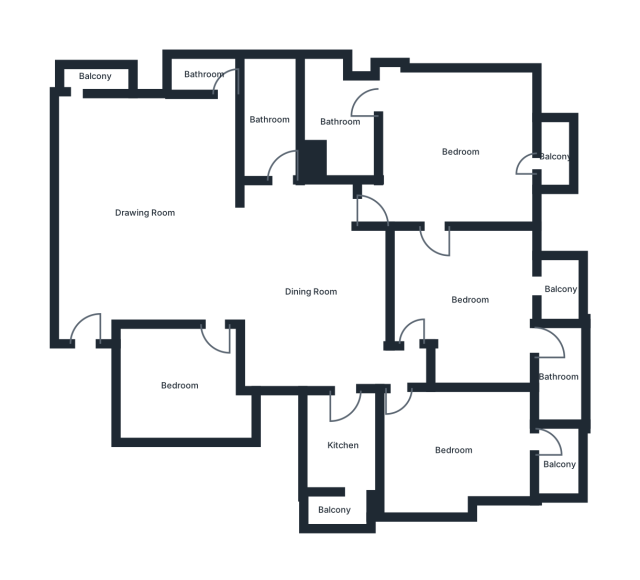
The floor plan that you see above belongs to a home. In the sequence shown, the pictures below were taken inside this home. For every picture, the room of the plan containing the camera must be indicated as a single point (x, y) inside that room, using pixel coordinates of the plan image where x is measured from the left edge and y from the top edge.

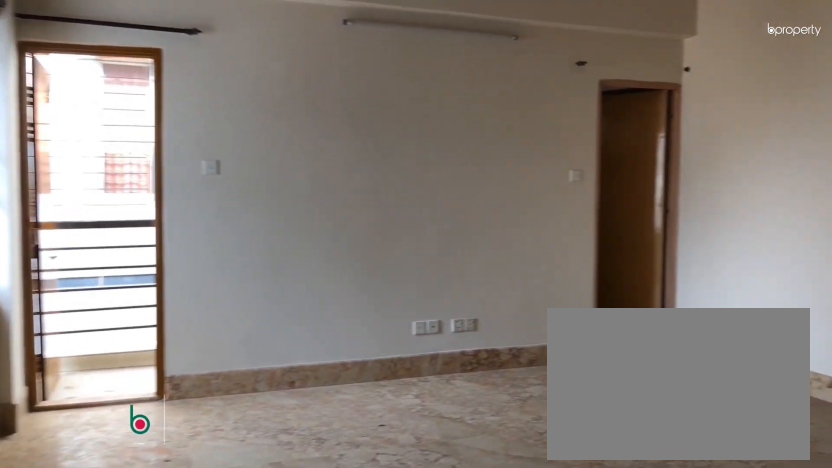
(143, 214)
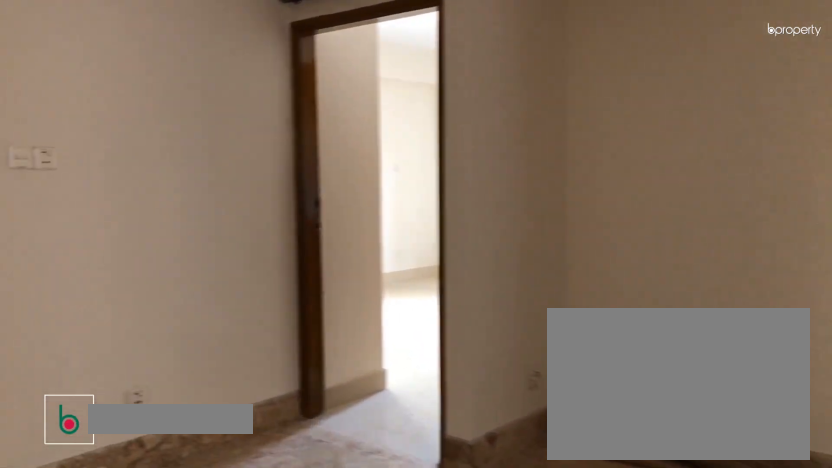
(308, 291)
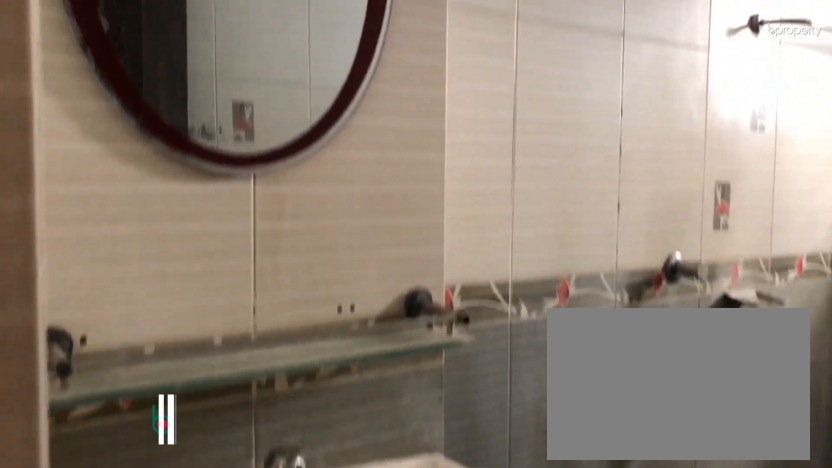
(270, 120)
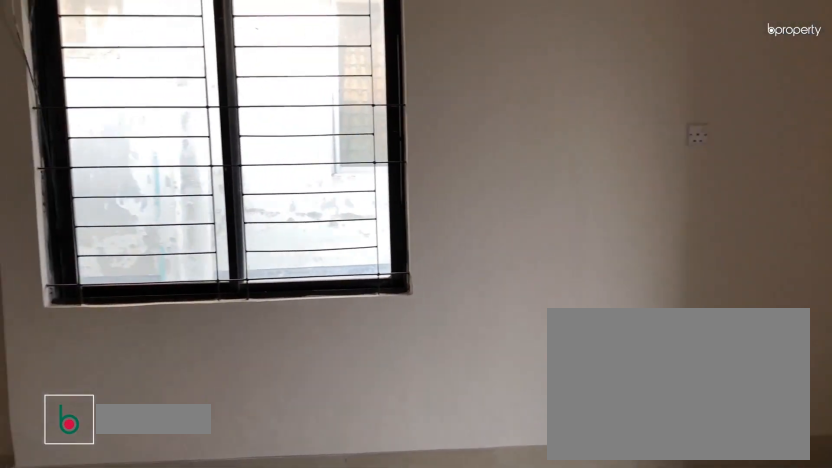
(460, 152)
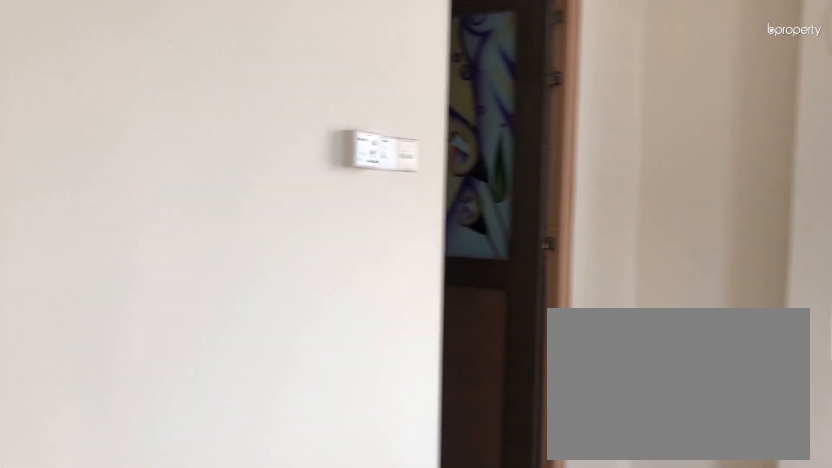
(460, 152)
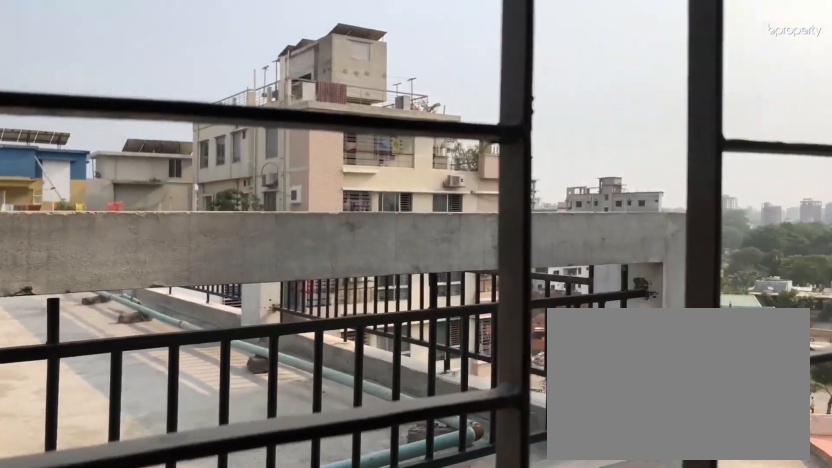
(553, 155)
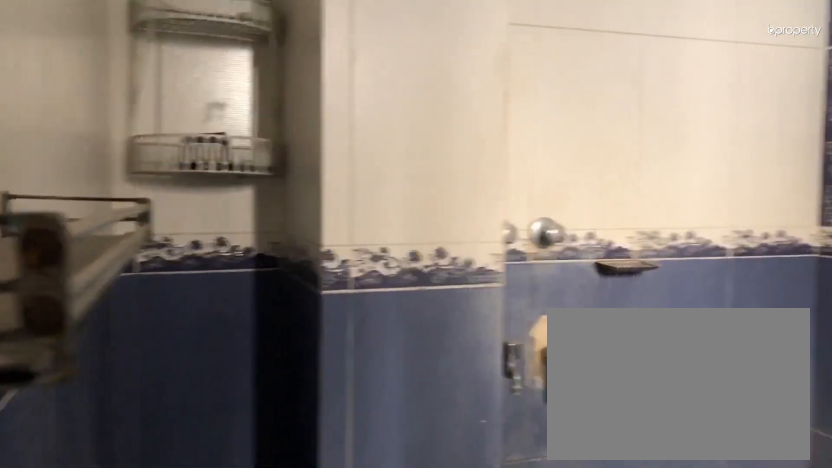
(340, 122)
